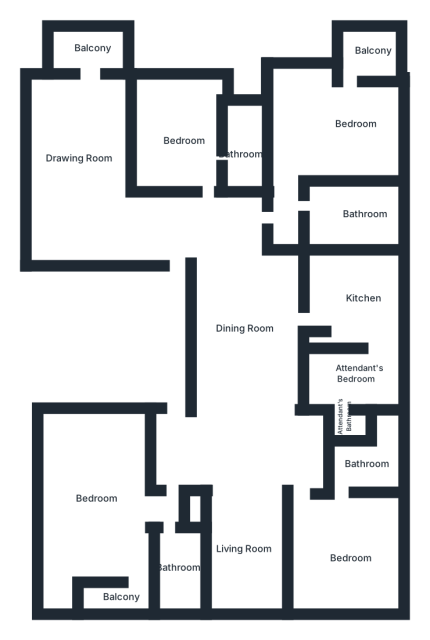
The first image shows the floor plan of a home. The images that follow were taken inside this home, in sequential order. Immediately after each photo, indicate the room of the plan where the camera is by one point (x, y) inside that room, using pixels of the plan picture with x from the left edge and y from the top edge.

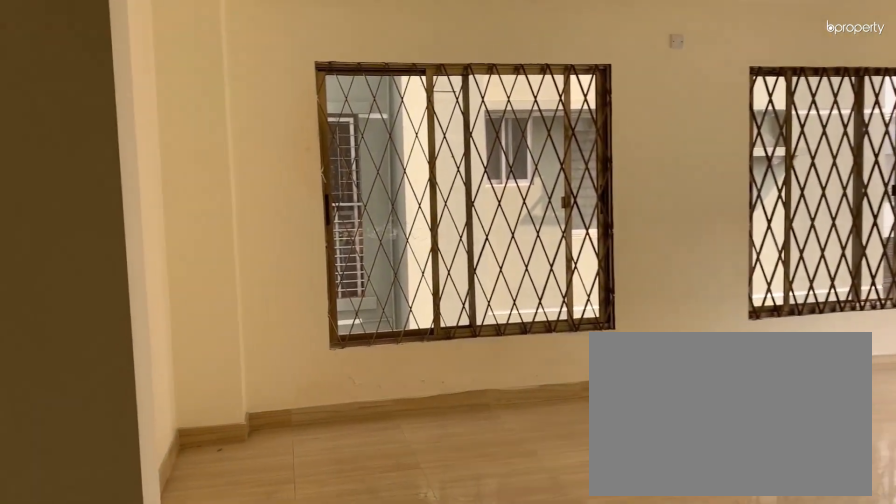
(145, 232)
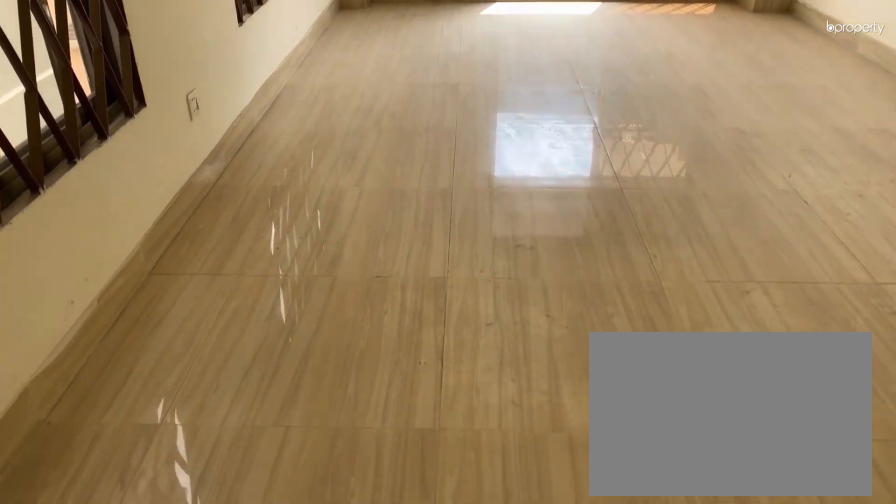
(82, 146)
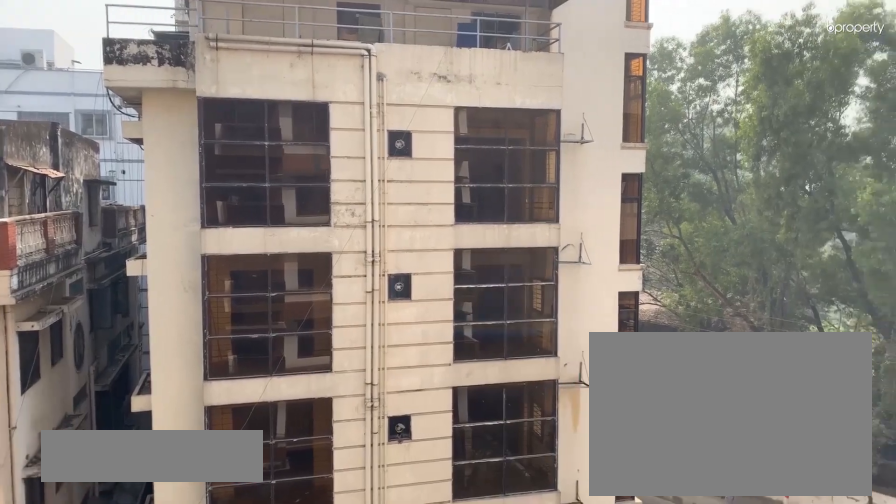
(91, 48)
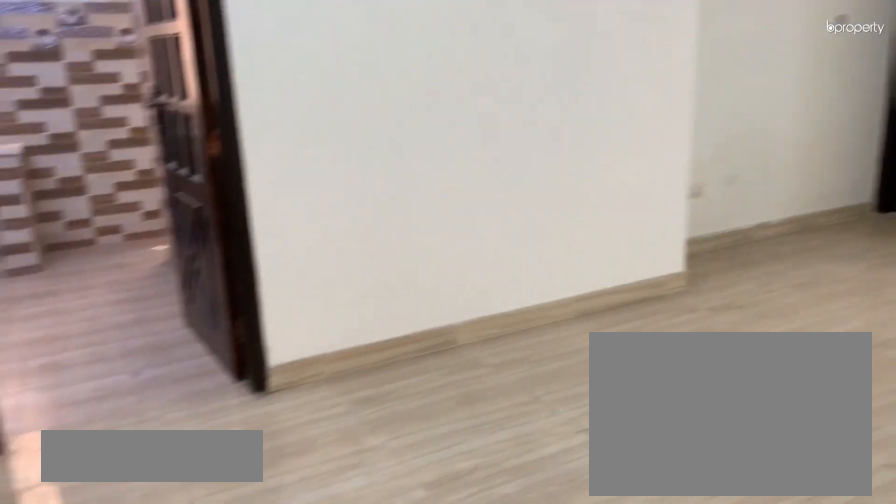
(244, 338)
